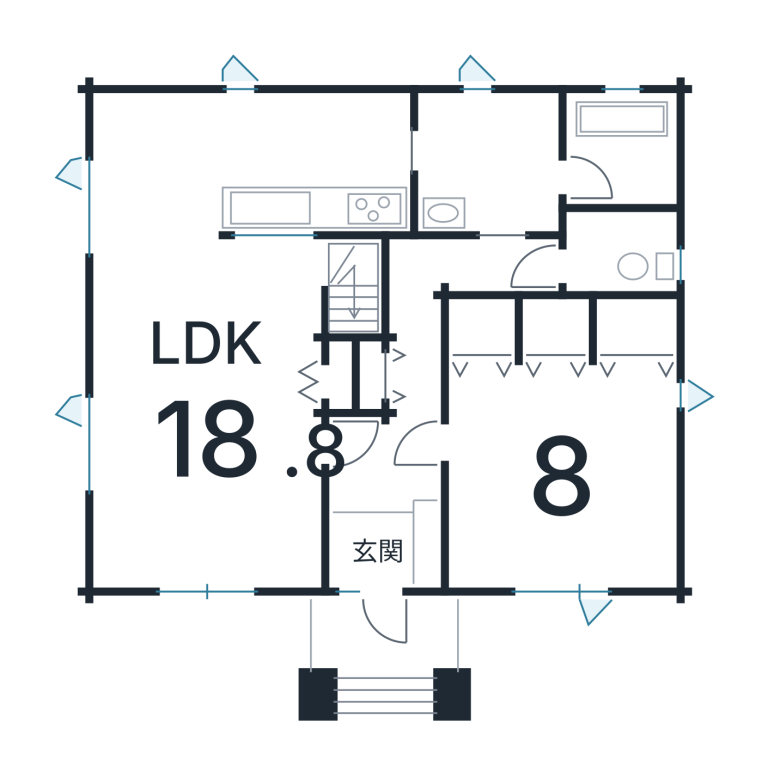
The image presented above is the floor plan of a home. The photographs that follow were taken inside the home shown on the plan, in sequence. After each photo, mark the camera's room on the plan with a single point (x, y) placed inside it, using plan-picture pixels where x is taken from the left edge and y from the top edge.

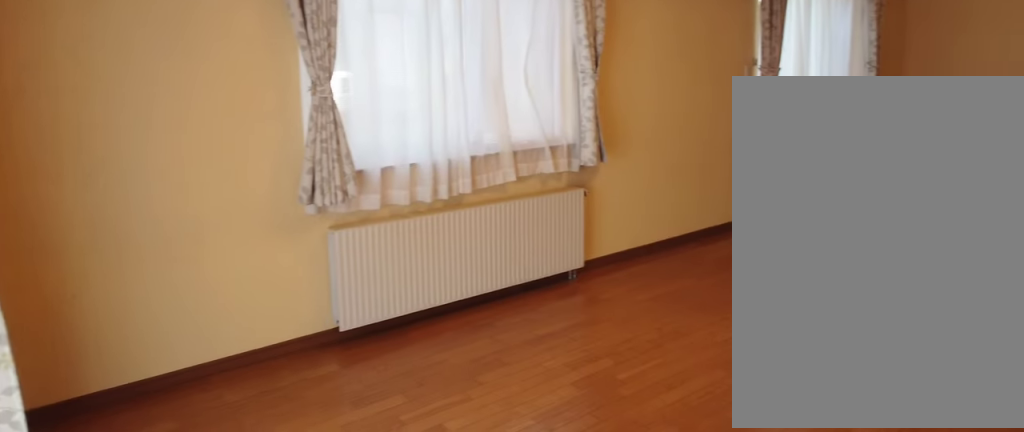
(207, 396)
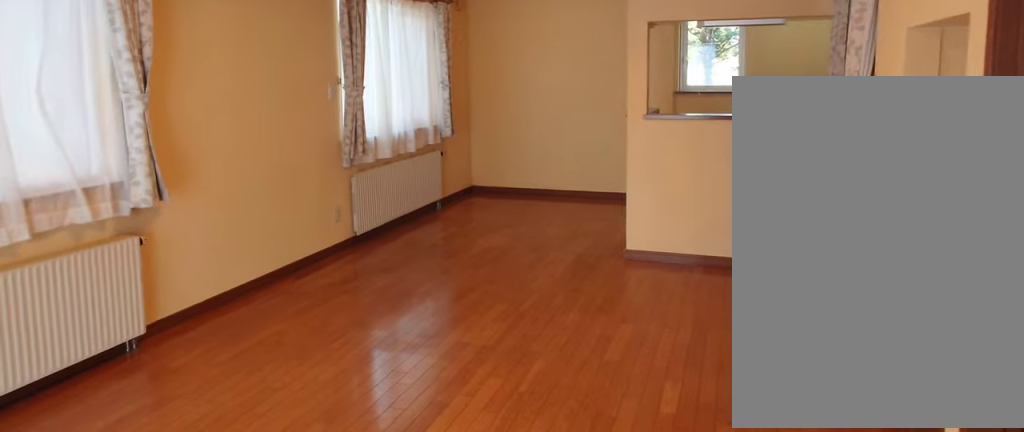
(207, 396)
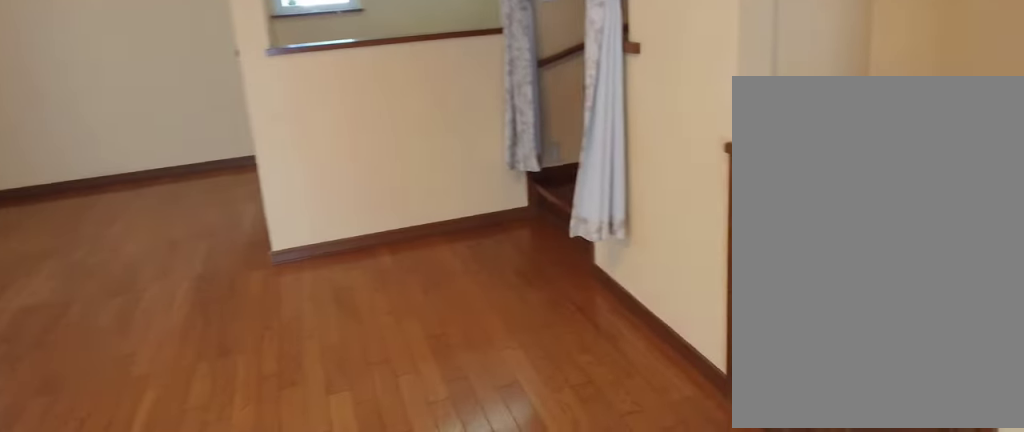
(207, 396)
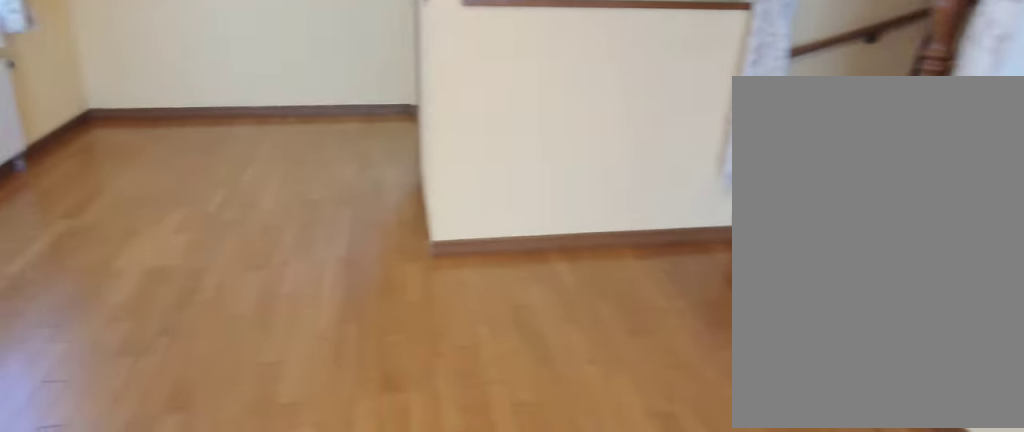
(207, 396)
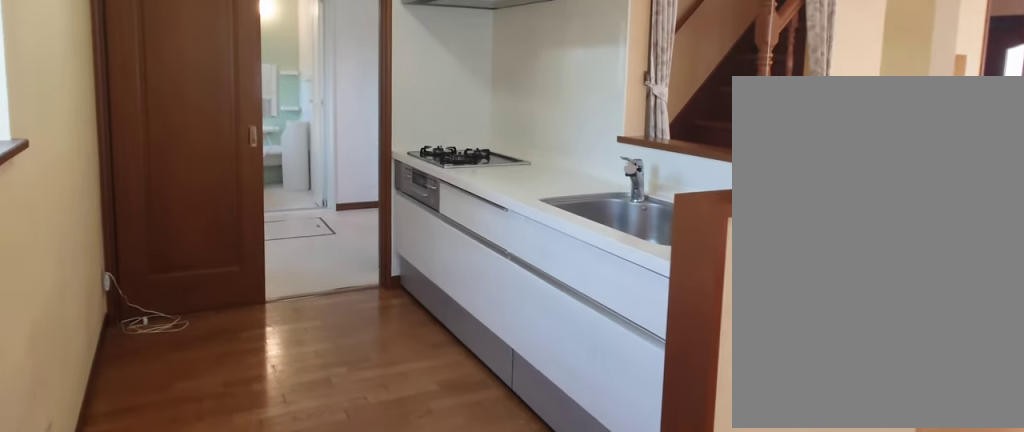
(264, 164)
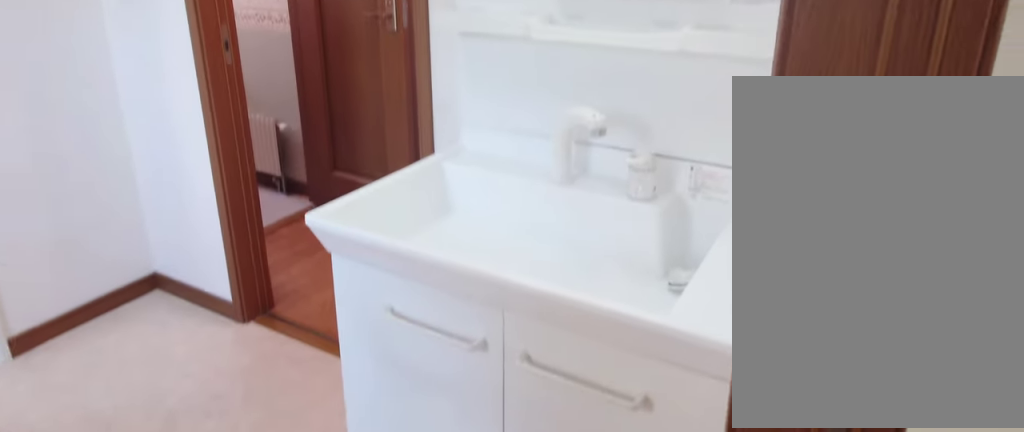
(482, 173)
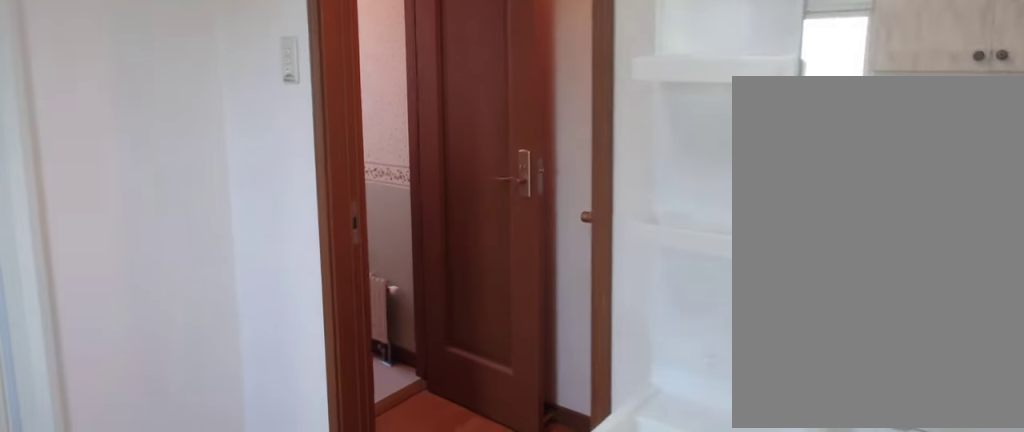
(482, 173)
